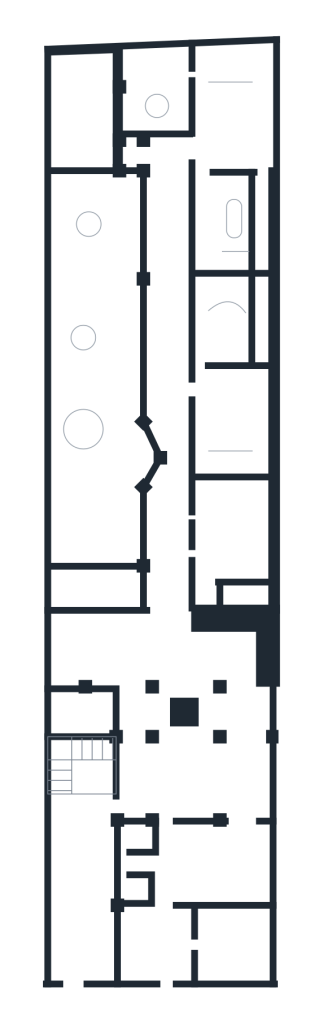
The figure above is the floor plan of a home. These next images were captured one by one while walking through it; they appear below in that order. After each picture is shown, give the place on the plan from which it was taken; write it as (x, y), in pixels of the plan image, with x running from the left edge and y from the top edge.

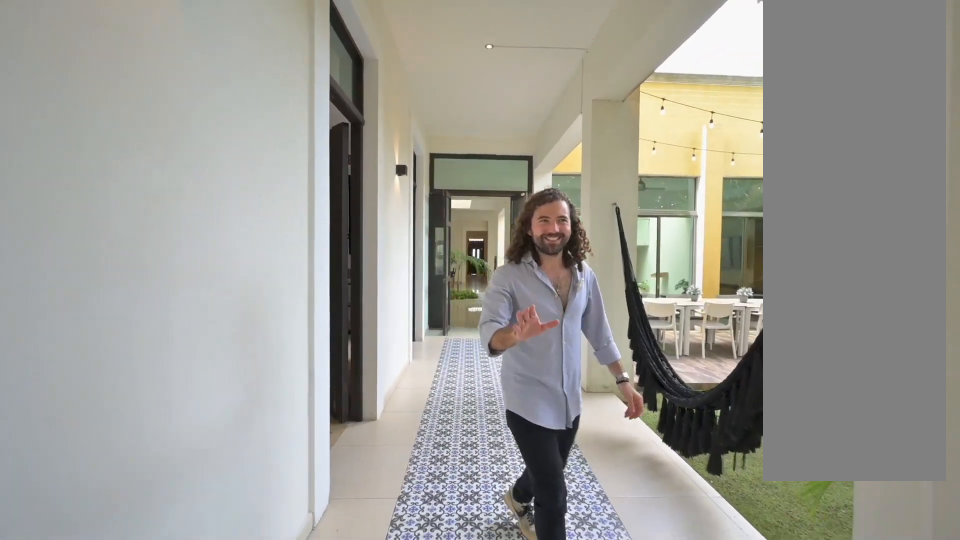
(165, 493)
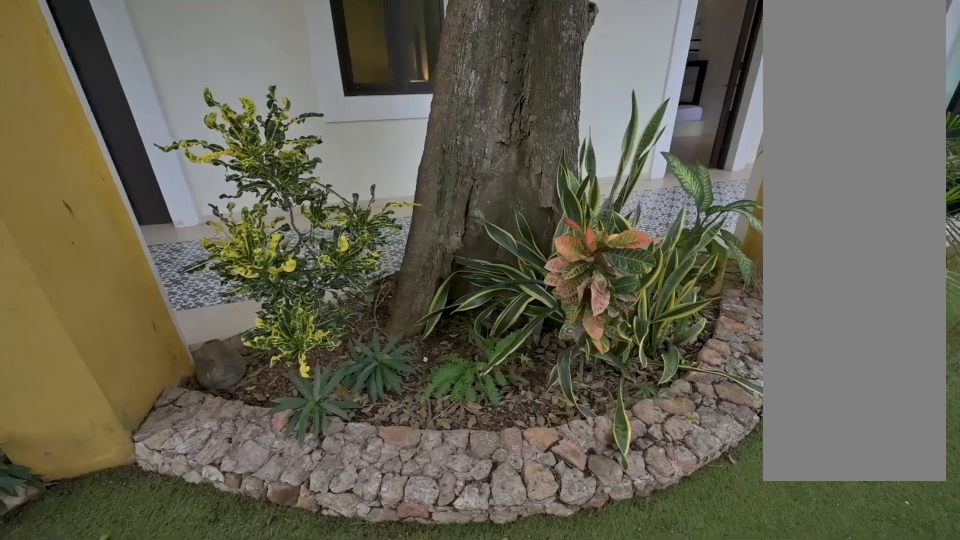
(163, 477)
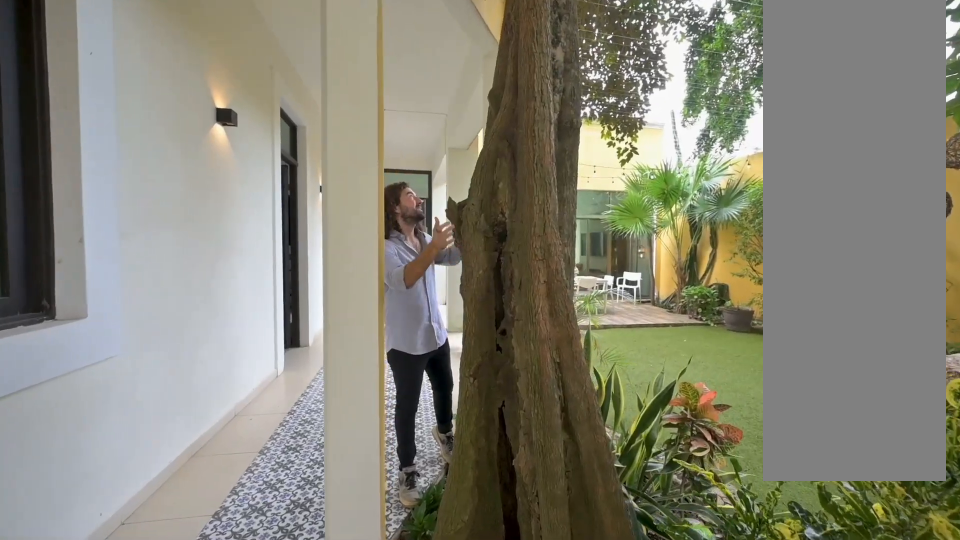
(163, 477)
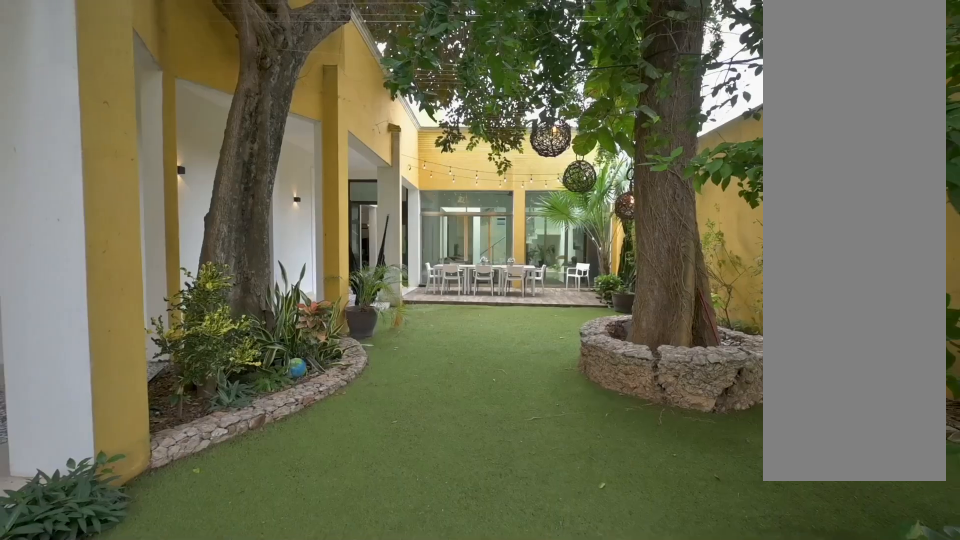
(163, 477)
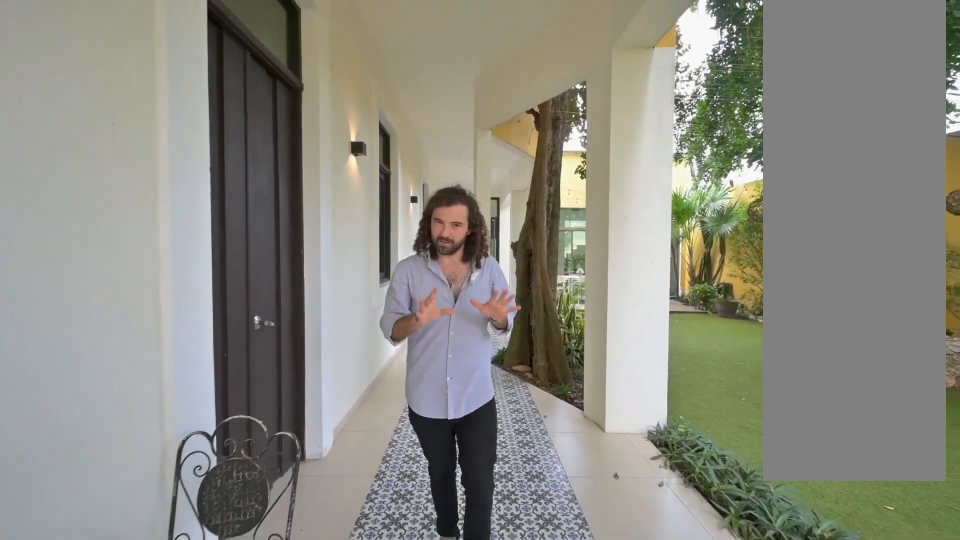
(178, 332)
